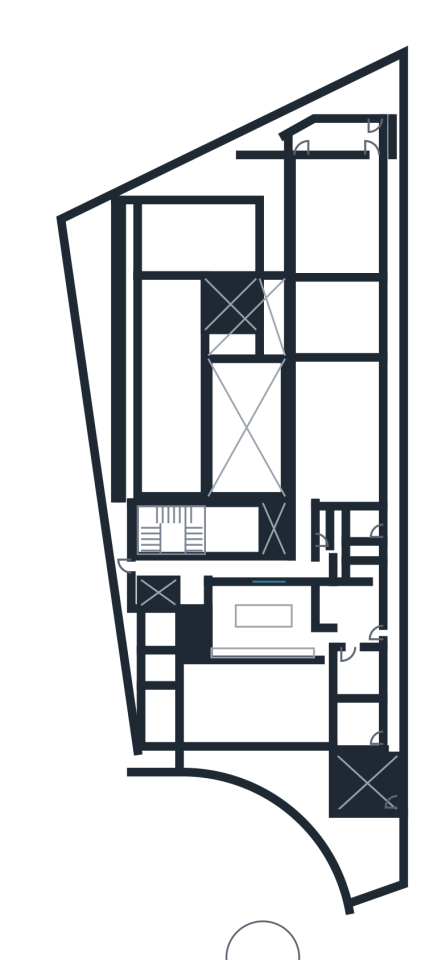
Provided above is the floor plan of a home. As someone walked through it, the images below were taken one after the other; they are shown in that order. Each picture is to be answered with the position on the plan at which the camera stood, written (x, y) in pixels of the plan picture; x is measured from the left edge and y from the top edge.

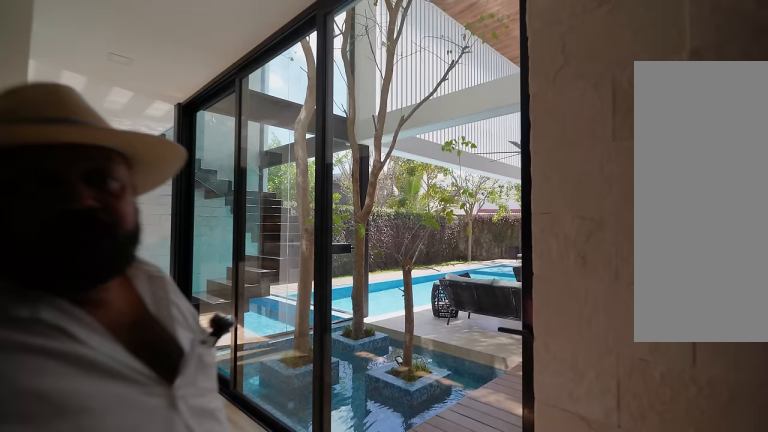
(274, 565)
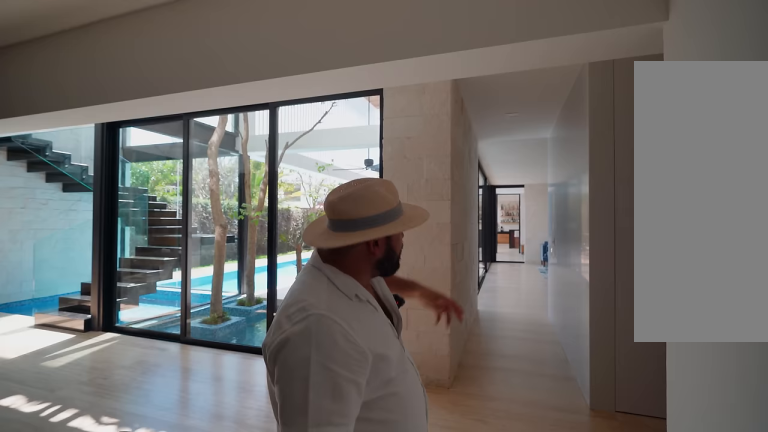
(304, 589)
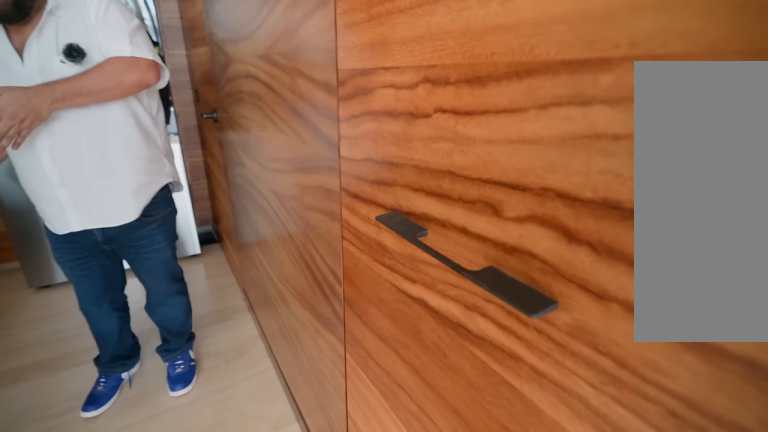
(222, 598)
